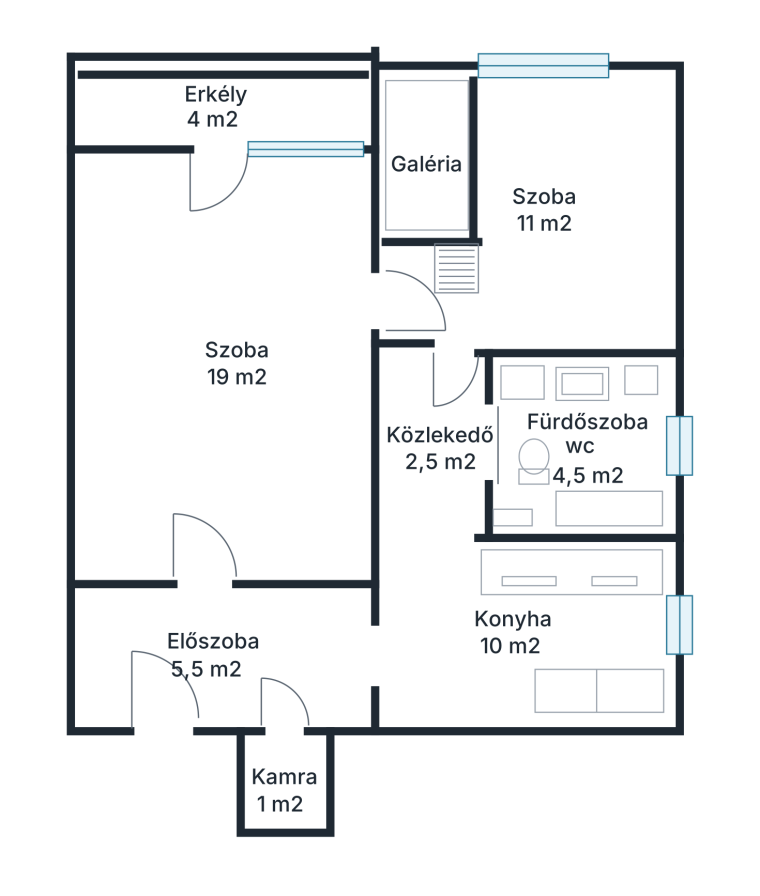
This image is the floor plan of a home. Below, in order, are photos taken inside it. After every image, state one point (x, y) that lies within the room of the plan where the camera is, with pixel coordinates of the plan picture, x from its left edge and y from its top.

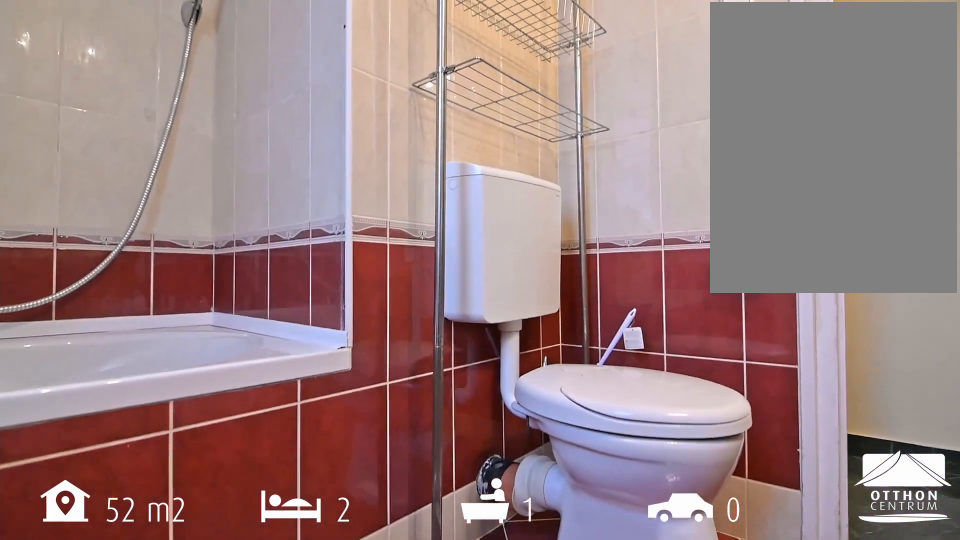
(589, 442)
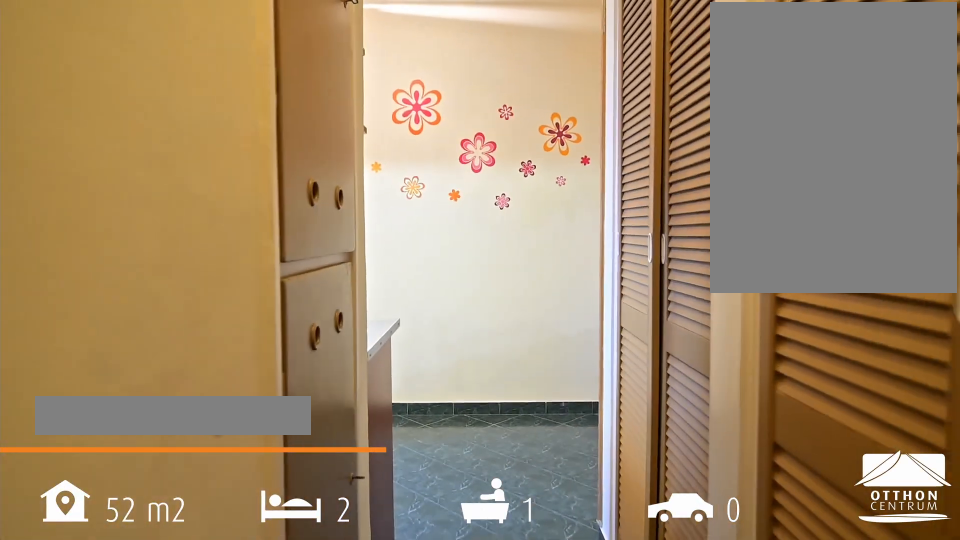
(449, 454)
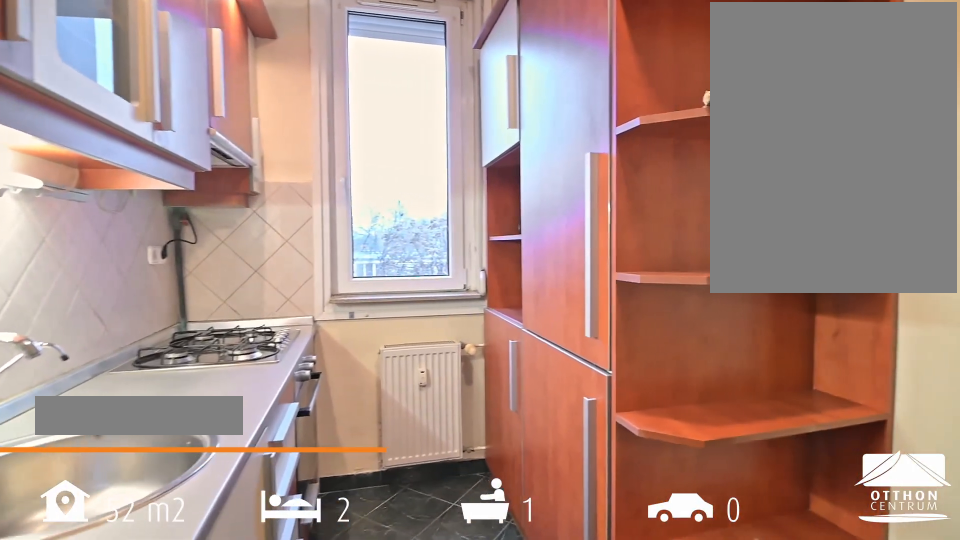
(517, 630)
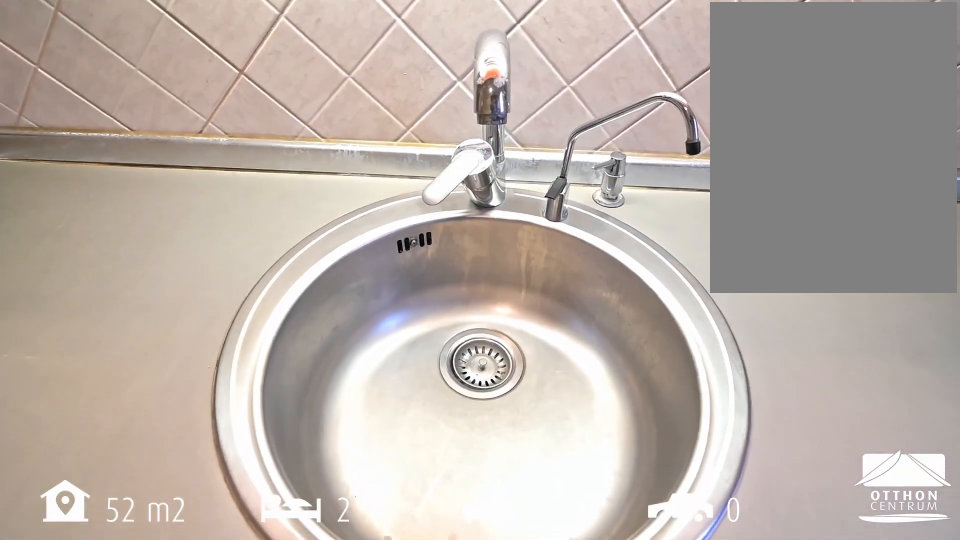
(517, 630)
